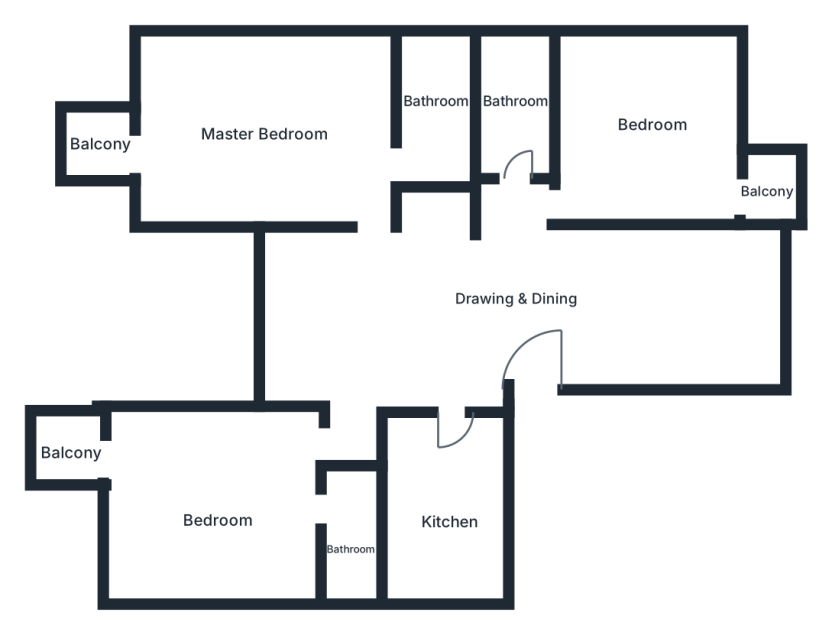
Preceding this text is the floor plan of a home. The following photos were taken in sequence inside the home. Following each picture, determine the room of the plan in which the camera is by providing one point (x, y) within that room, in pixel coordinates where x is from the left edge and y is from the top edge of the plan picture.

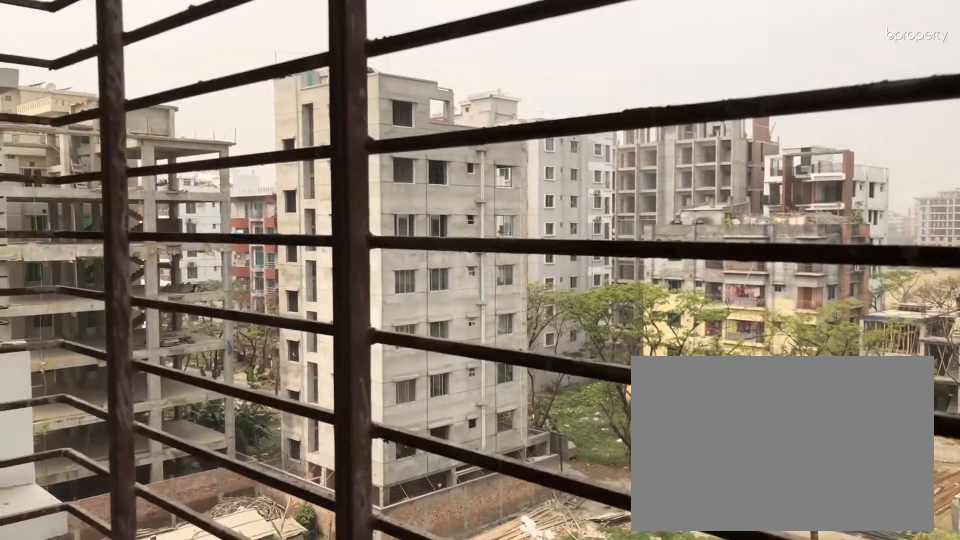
(104, 147)
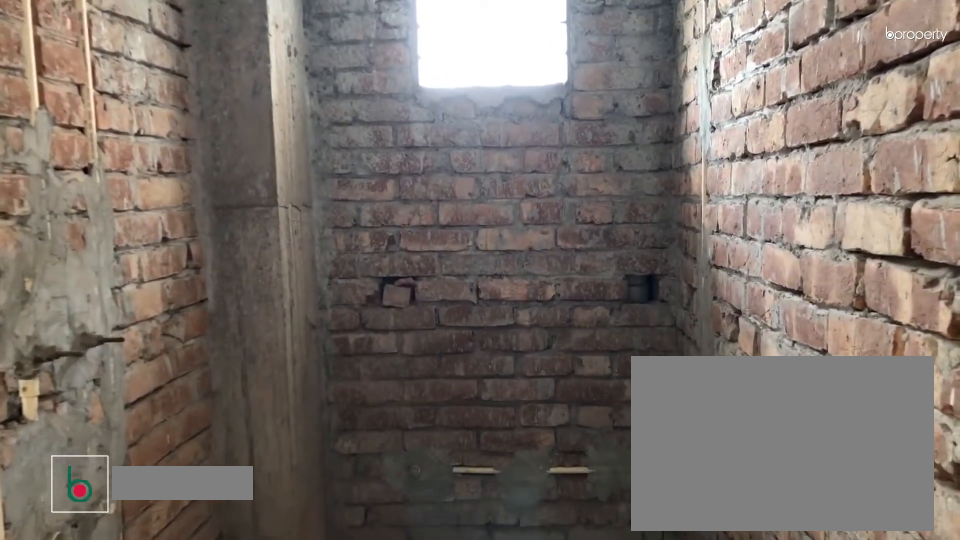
(510, 100)
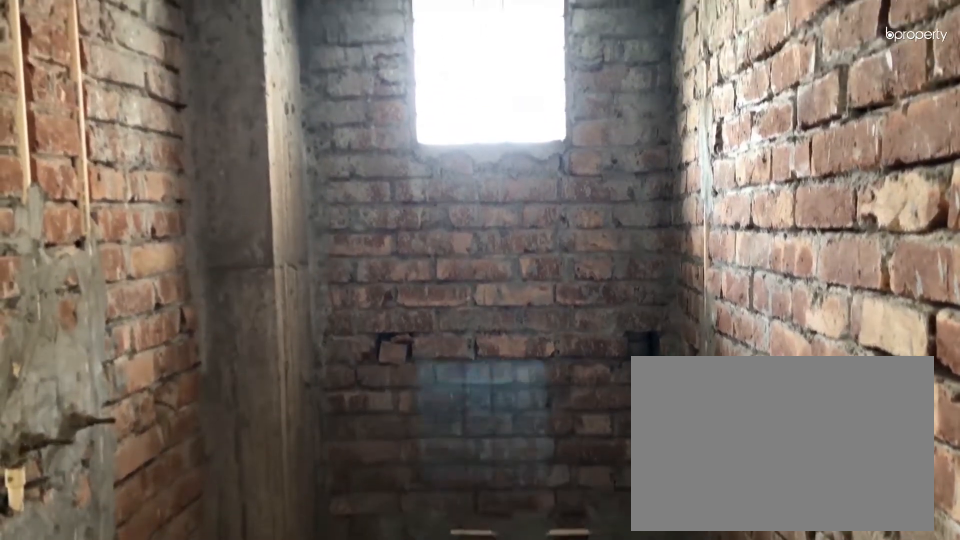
(510, 100)
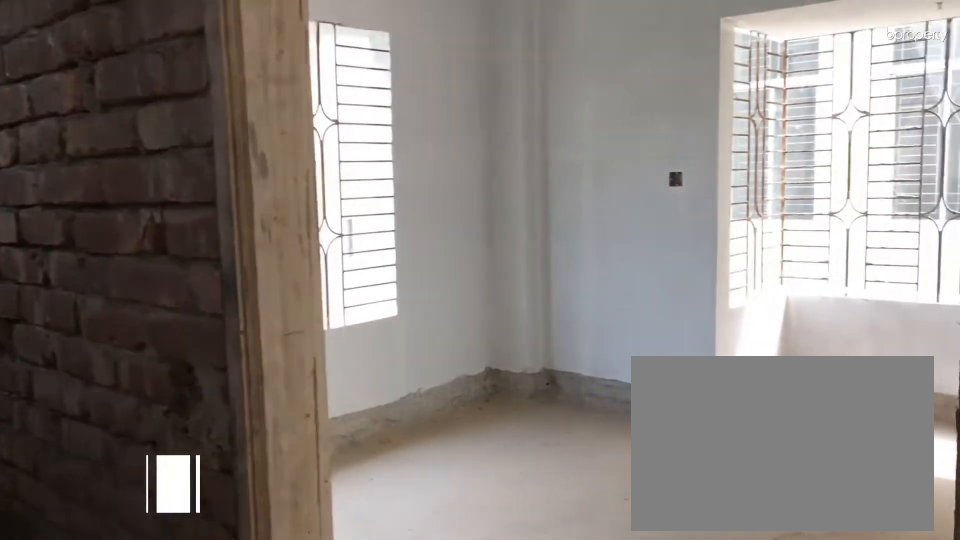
(584, 200)
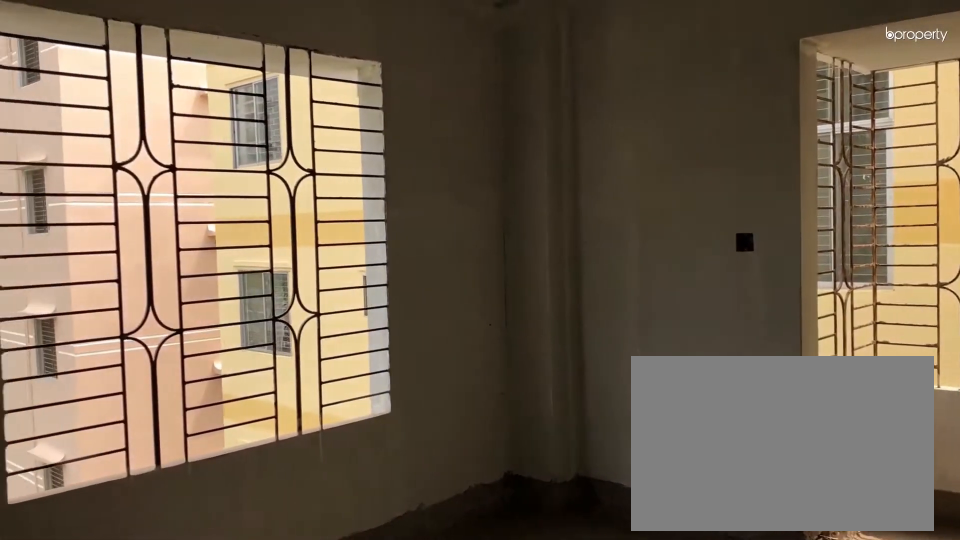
(645, 126)
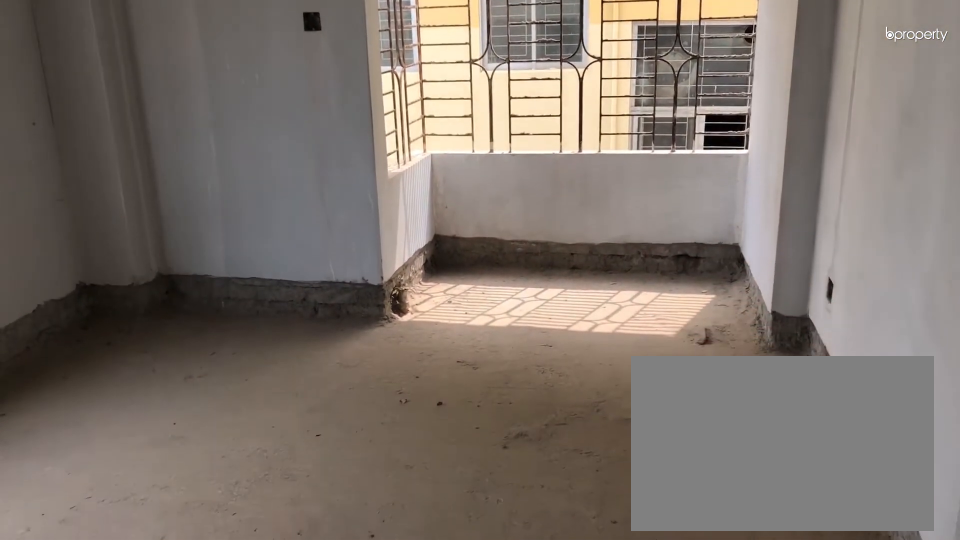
(645, 126)
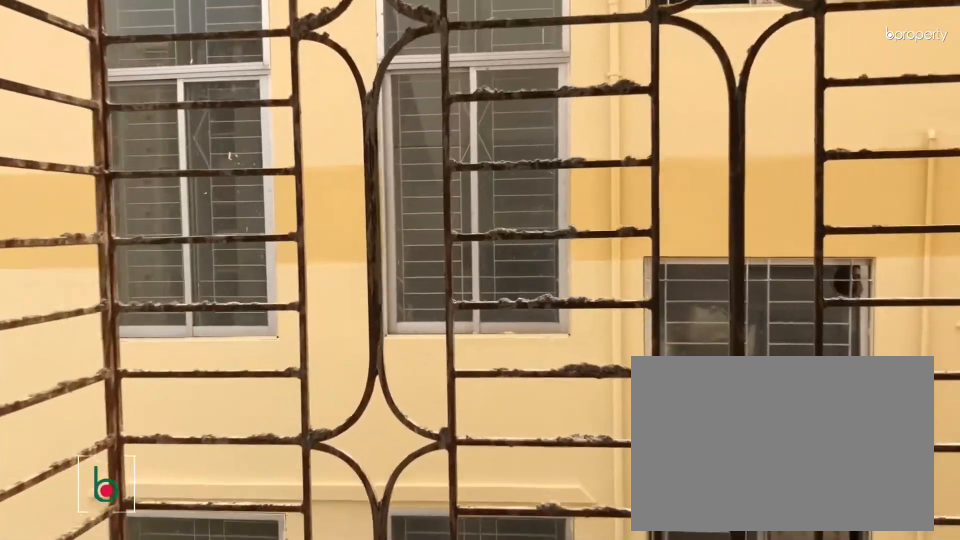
(772, 184)
